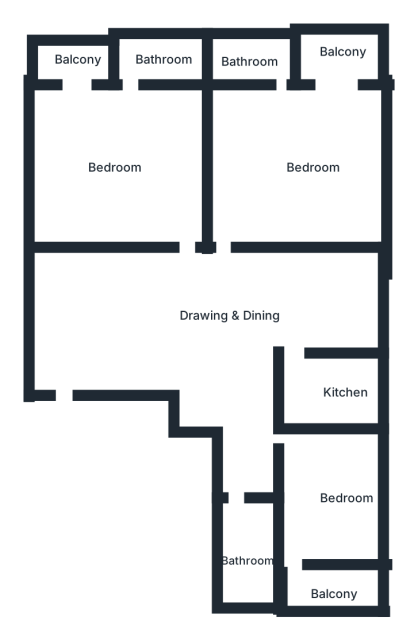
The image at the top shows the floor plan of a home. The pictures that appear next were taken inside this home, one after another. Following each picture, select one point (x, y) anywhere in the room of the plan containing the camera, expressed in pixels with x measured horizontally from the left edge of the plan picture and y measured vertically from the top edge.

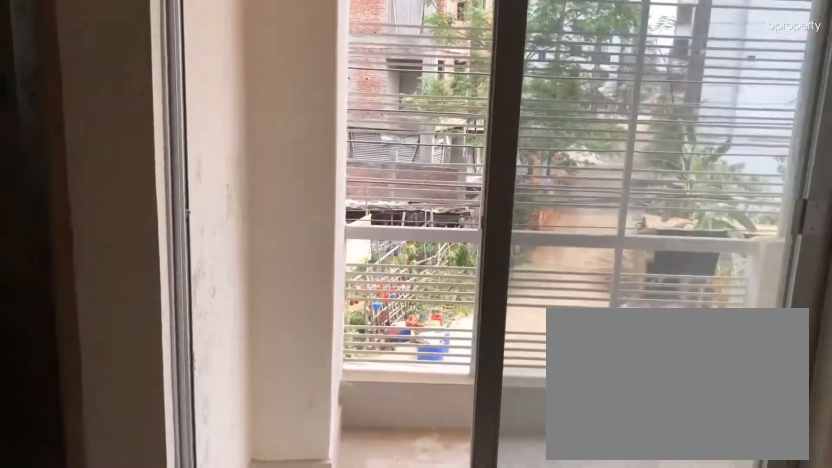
(340, 94)
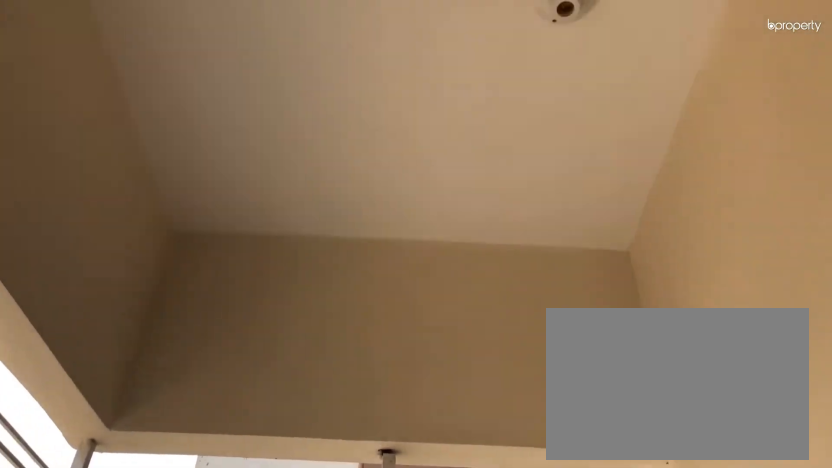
(339, 66)
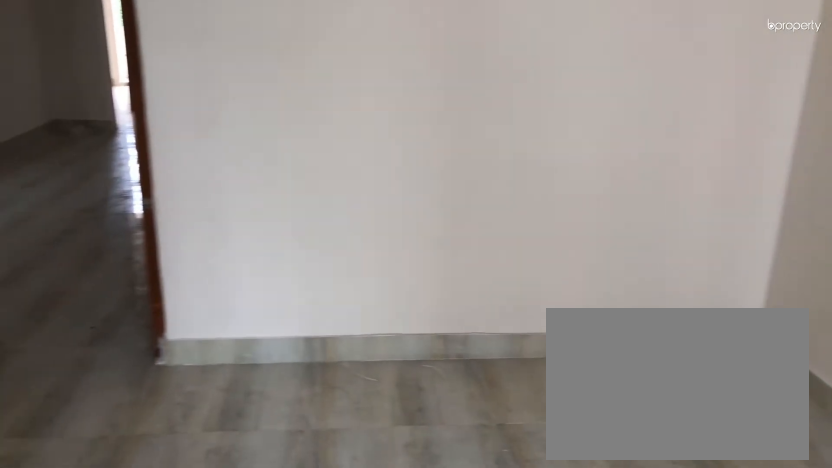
(123, 105)
